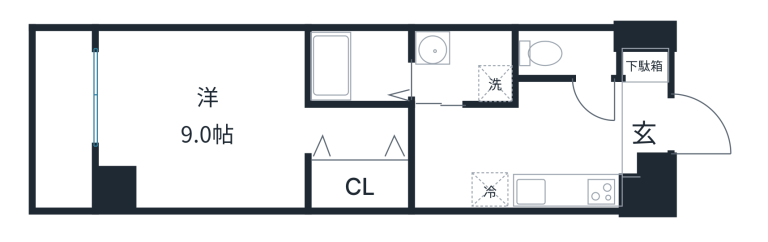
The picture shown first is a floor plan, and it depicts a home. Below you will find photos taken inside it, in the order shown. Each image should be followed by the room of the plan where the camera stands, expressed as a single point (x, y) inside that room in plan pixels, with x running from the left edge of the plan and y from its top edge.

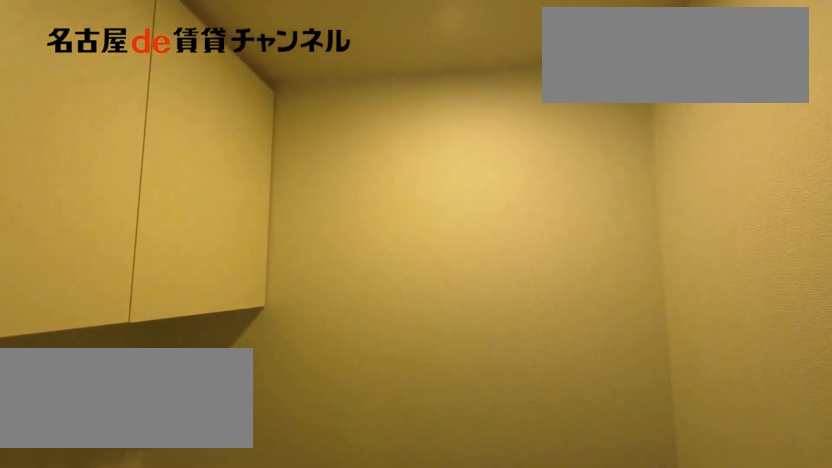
(567, 53)
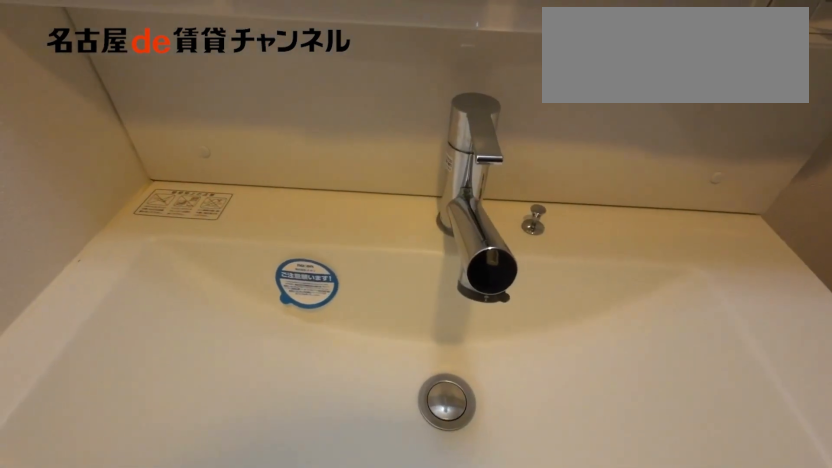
(465, 66)
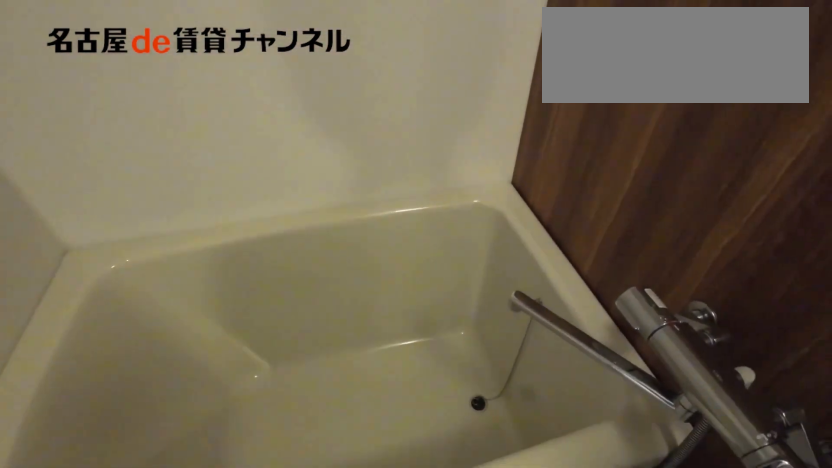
(359, 65)
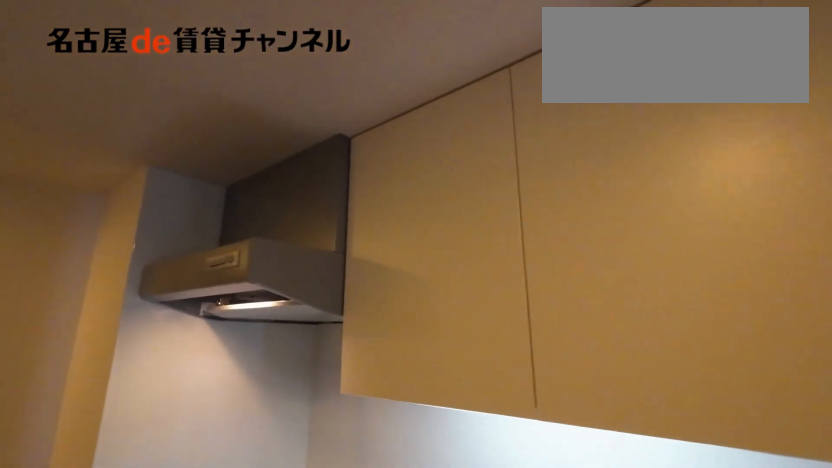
(548, 189)
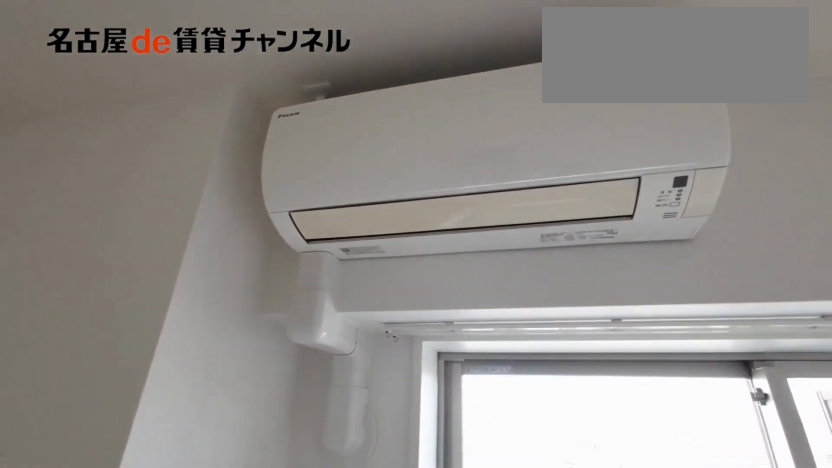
(198, 119)
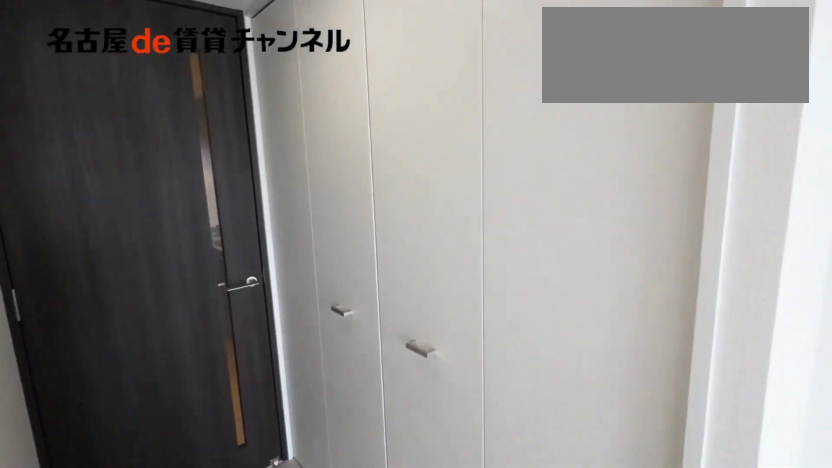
(198, 119)
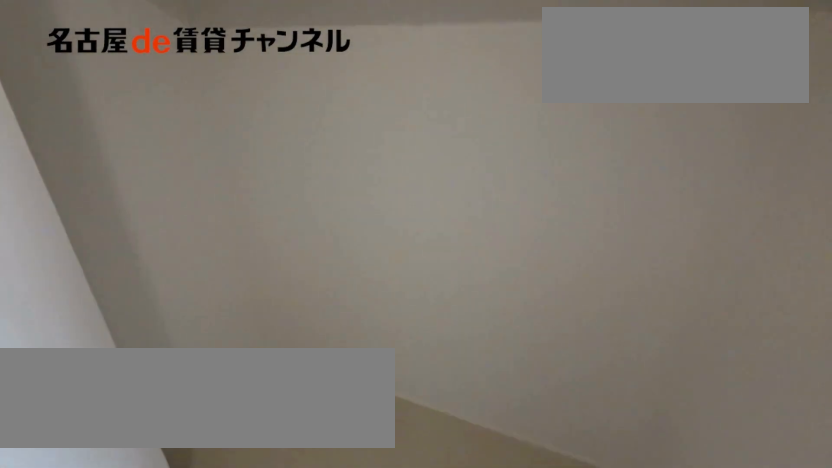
(361, 183)
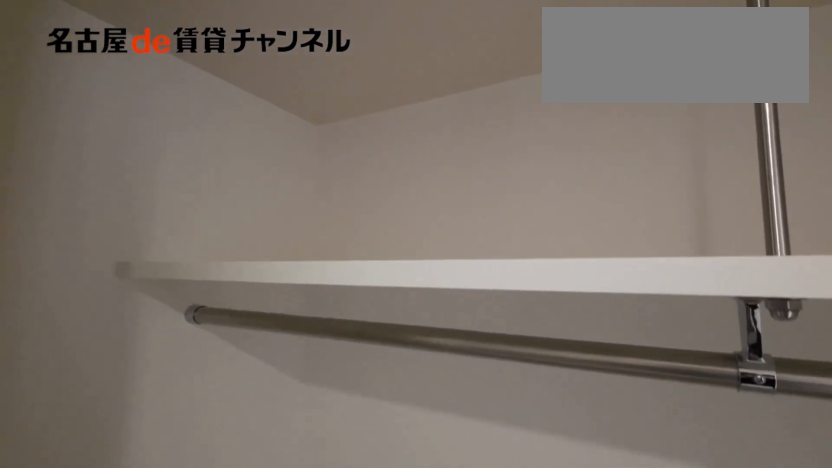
(361, 183)
